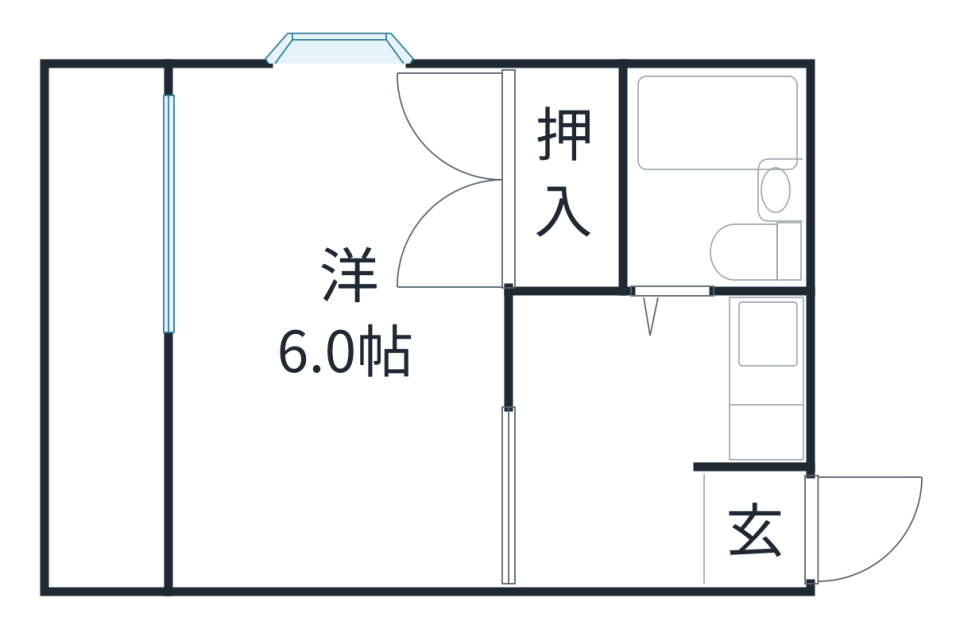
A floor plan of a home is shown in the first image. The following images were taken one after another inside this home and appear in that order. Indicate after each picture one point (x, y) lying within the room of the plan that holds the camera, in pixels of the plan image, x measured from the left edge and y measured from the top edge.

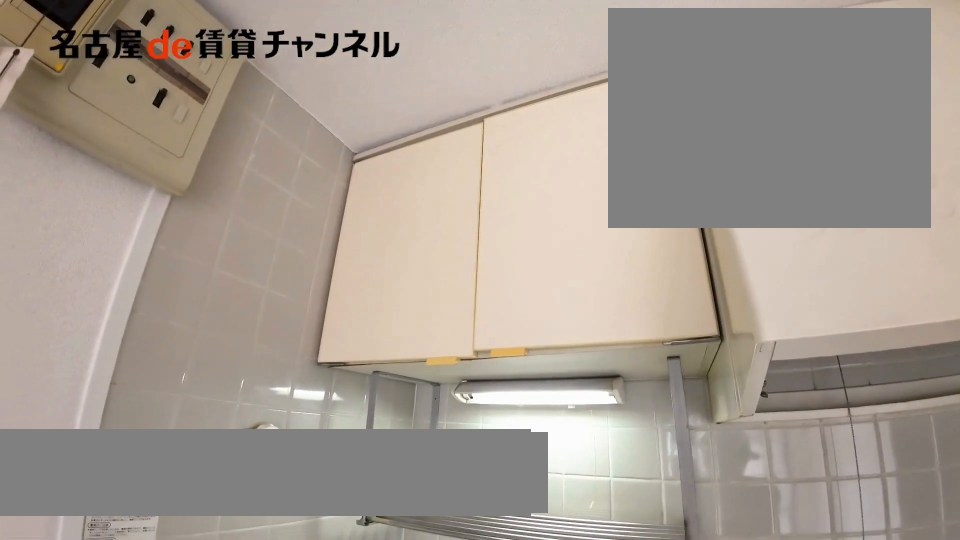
(772, 385)
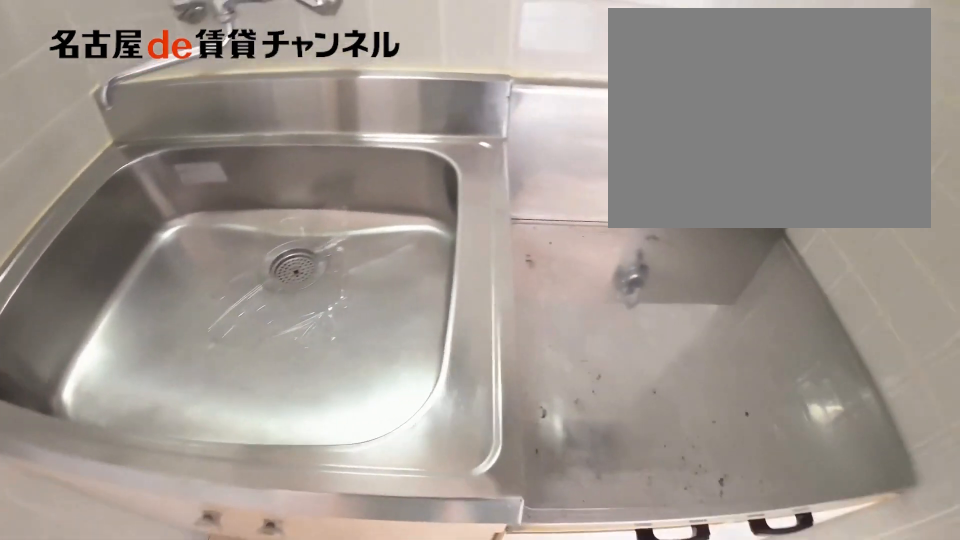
(772, 385)
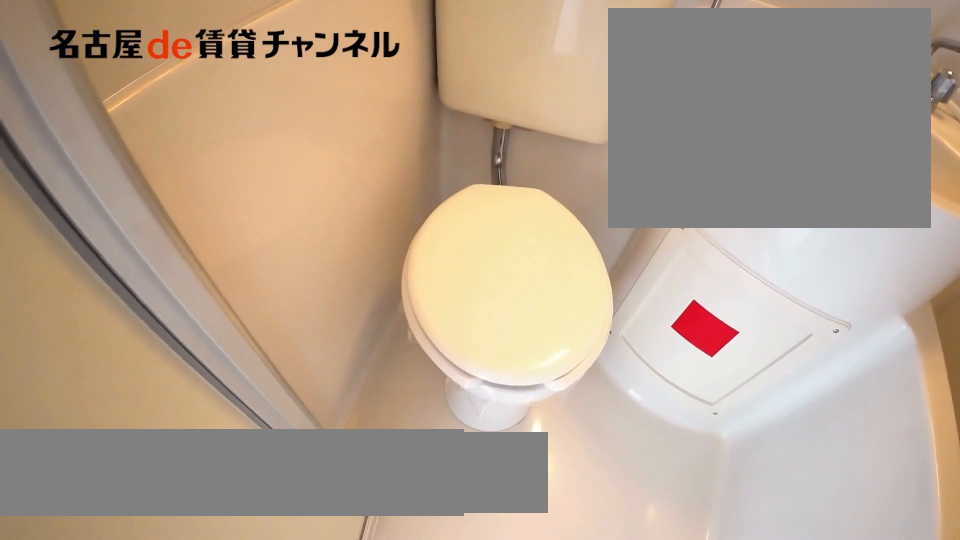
(715, 174)
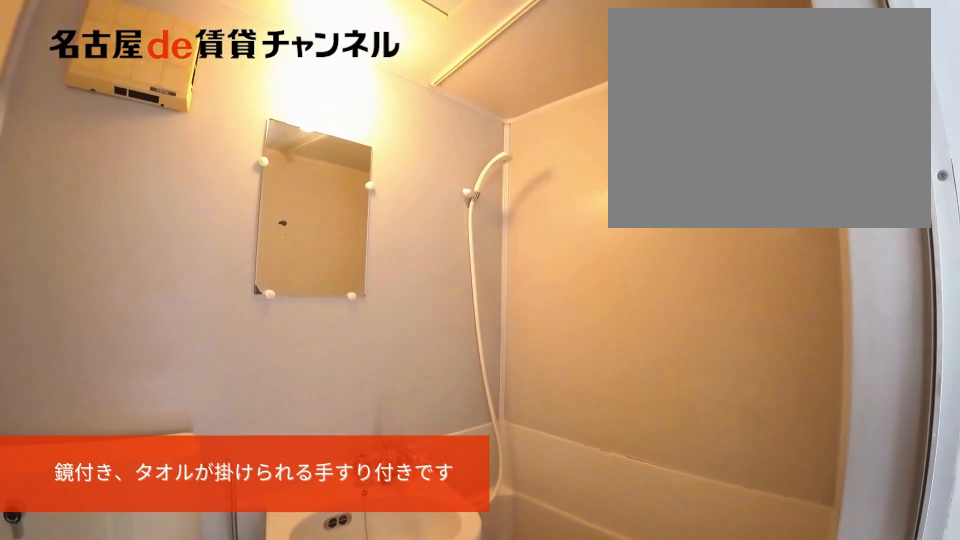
(715, 174)
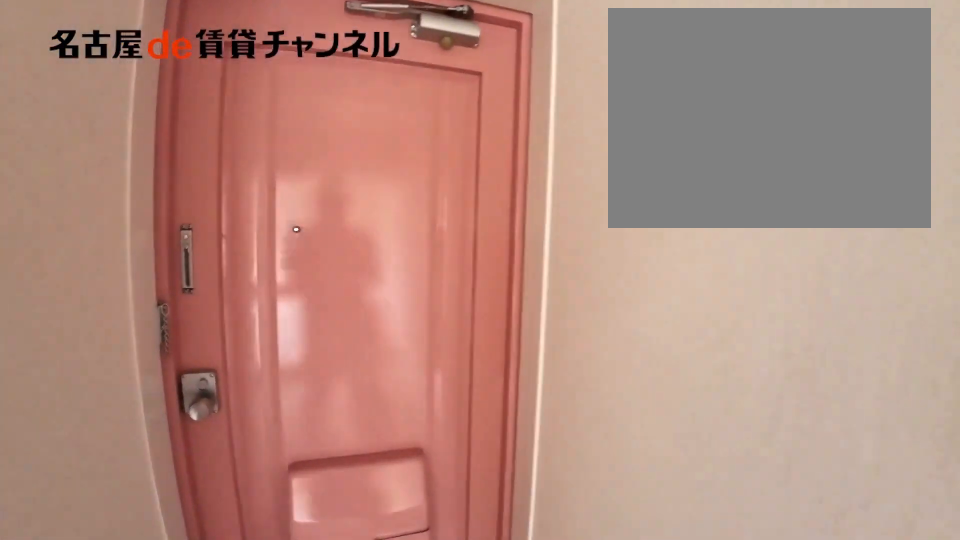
(756, 530)
